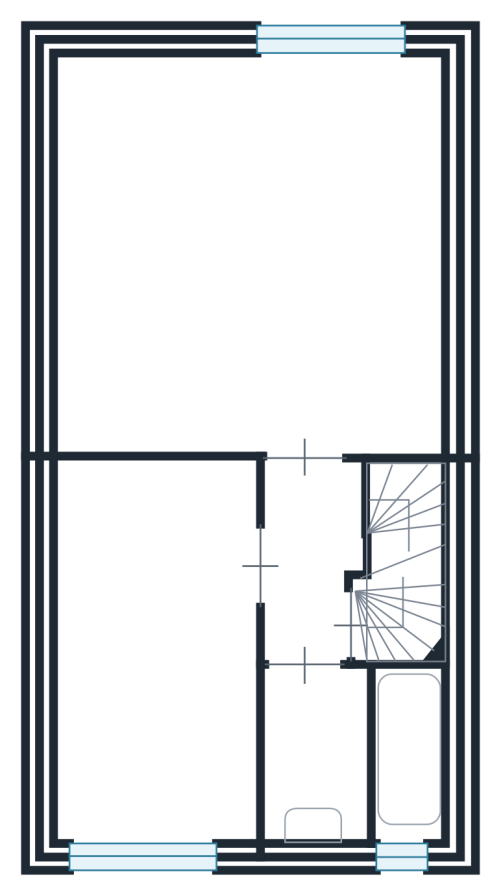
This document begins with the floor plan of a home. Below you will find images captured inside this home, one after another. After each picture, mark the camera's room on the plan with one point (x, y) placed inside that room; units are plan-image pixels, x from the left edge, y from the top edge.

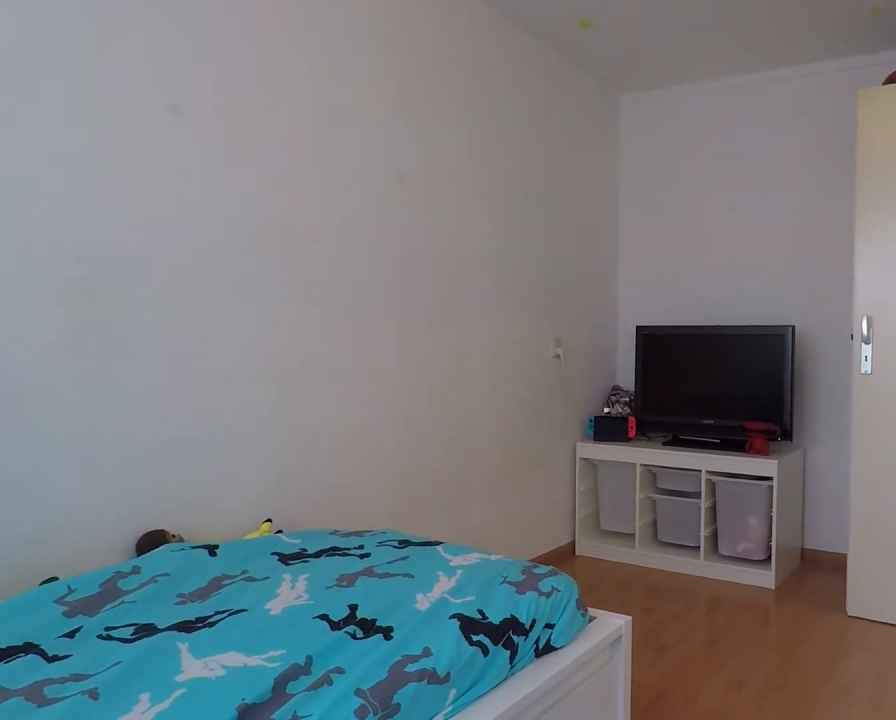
(92, 633)
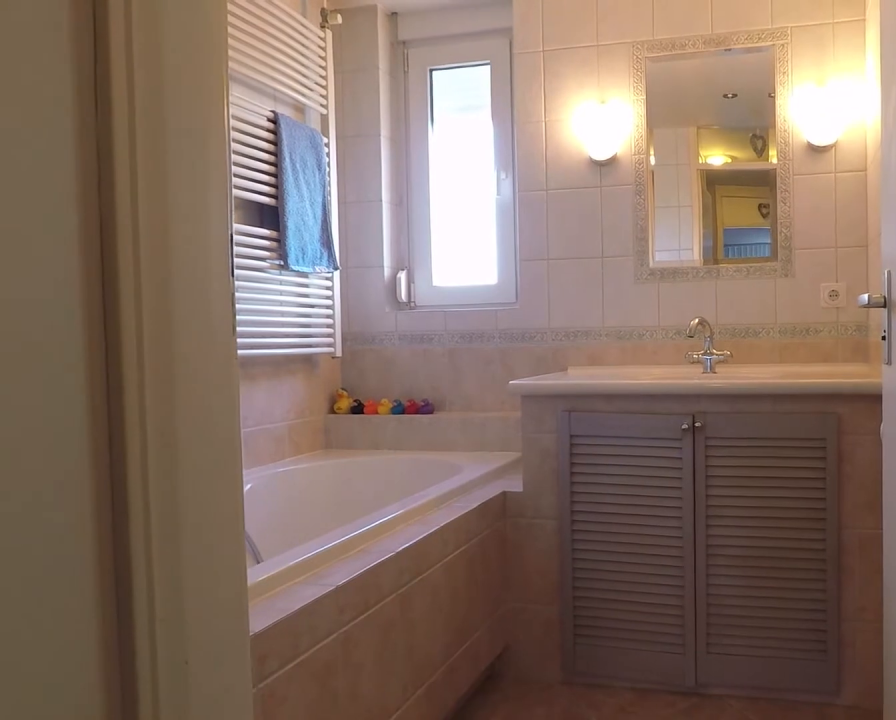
(309, 554)
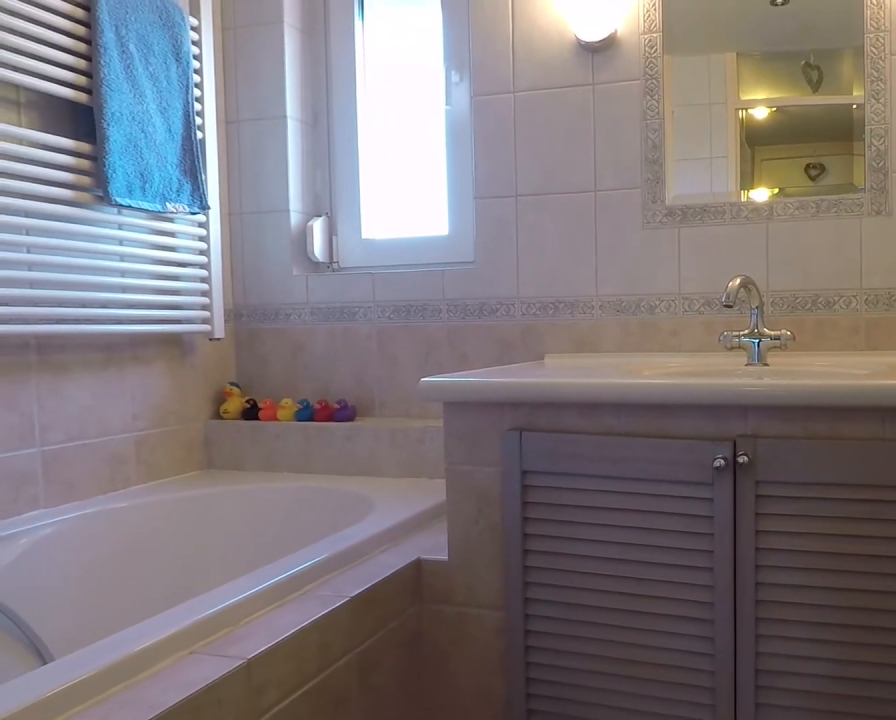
(312, 746)
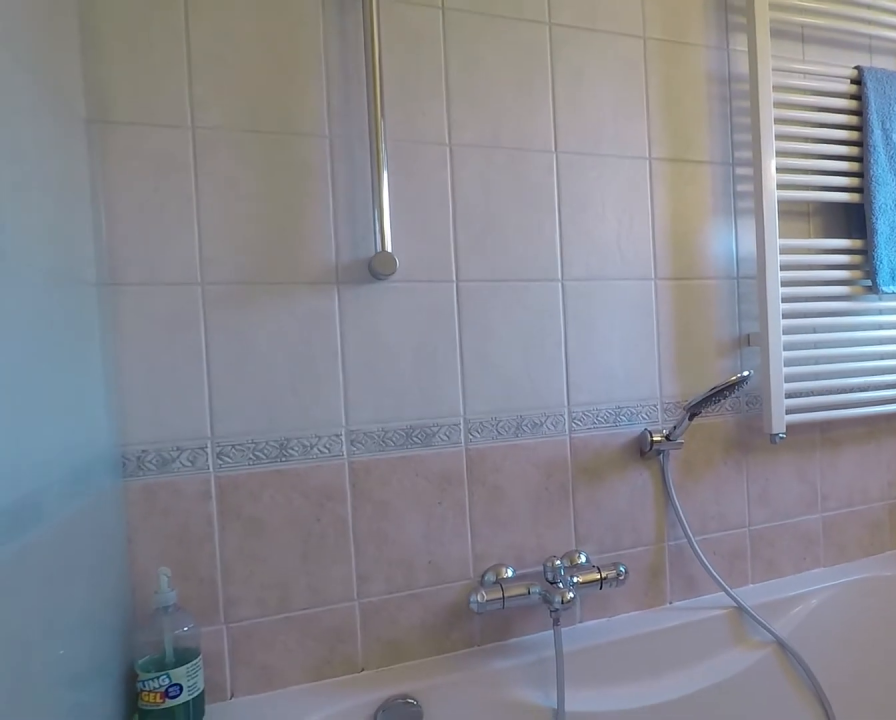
(312, 746)
